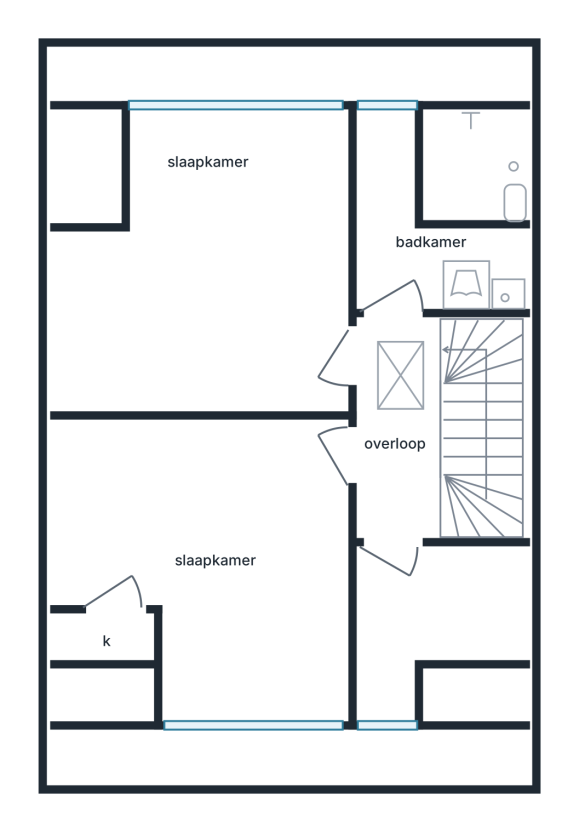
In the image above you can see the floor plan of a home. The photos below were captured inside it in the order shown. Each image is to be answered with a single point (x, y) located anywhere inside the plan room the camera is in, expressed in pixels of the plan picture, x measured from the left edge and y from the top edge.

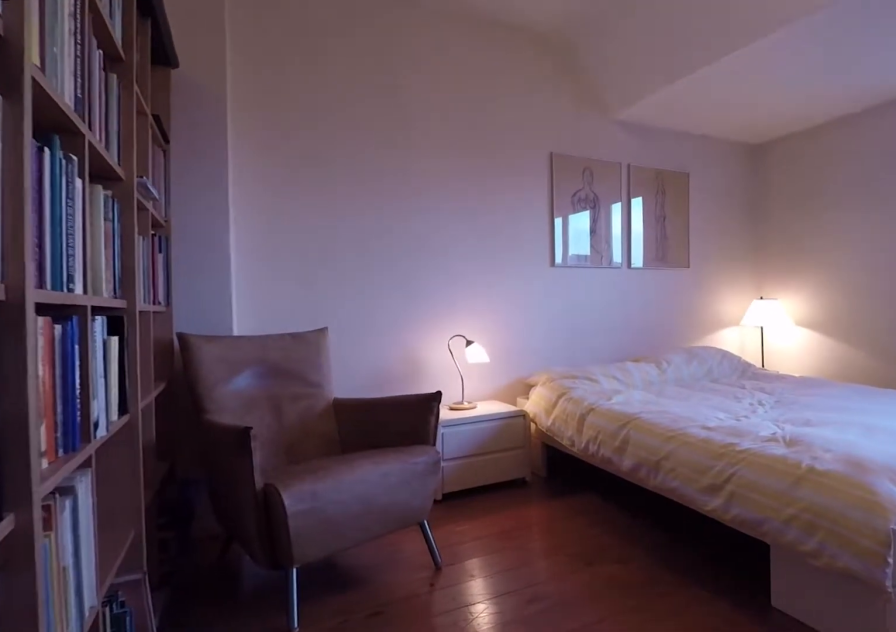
(204, 273)
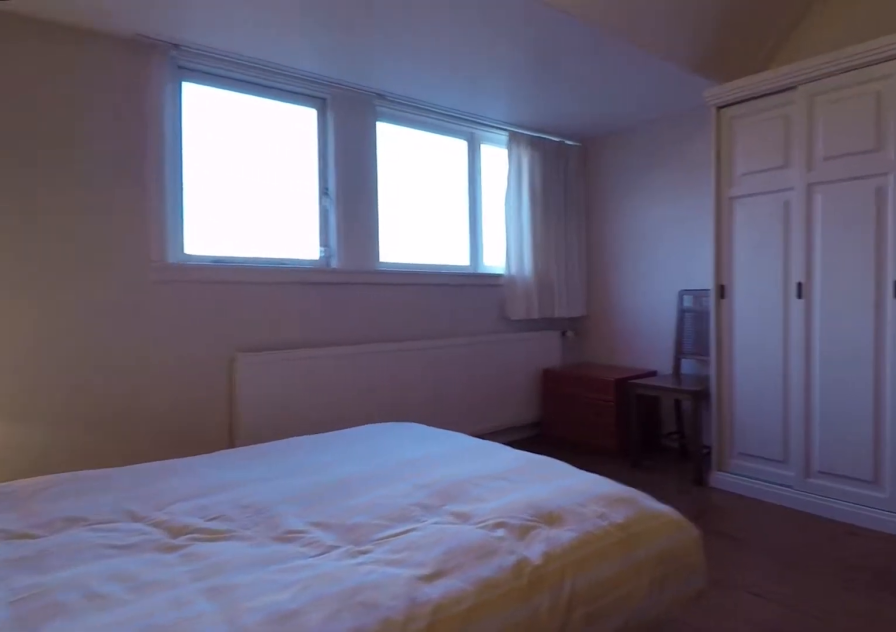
(204, 273)
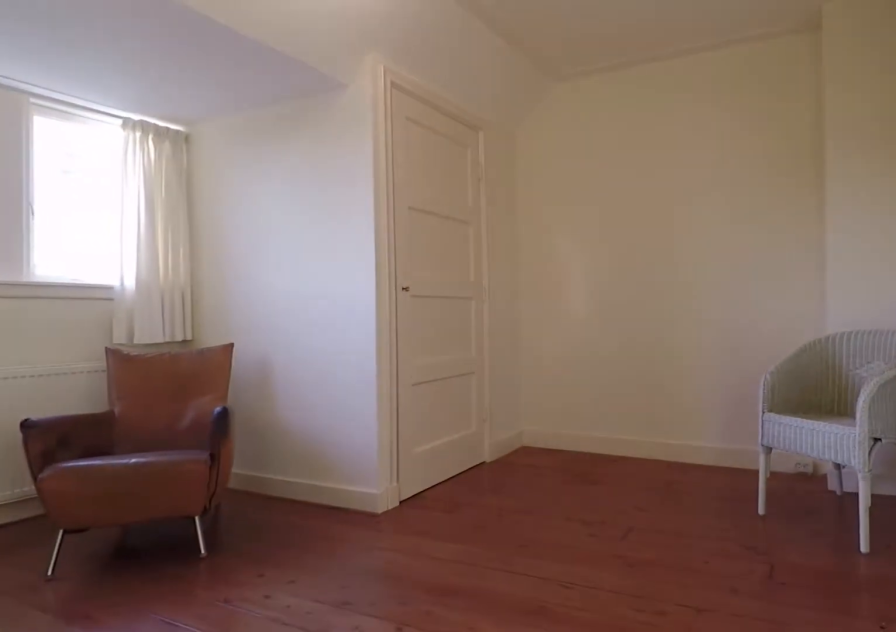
(223, 563)
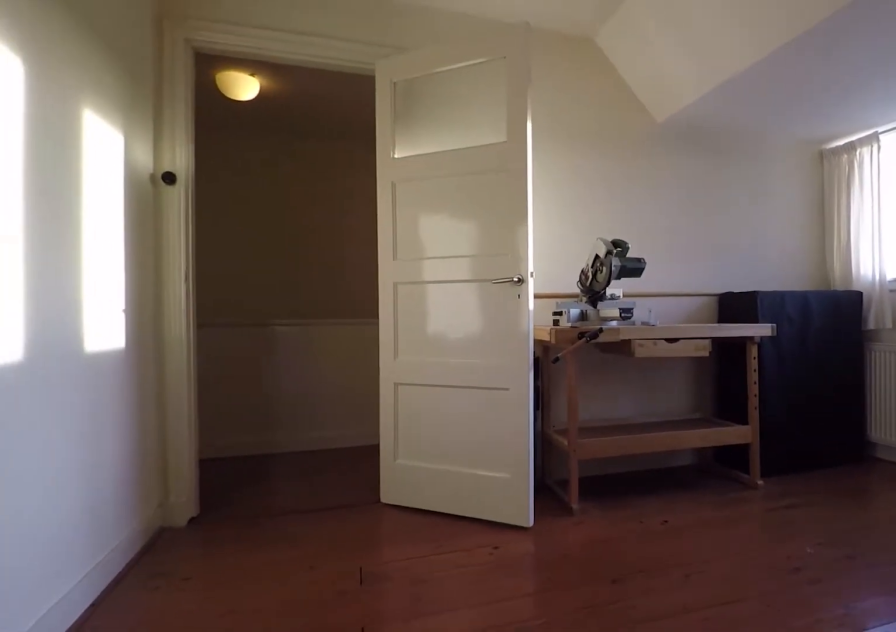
(223, 563)
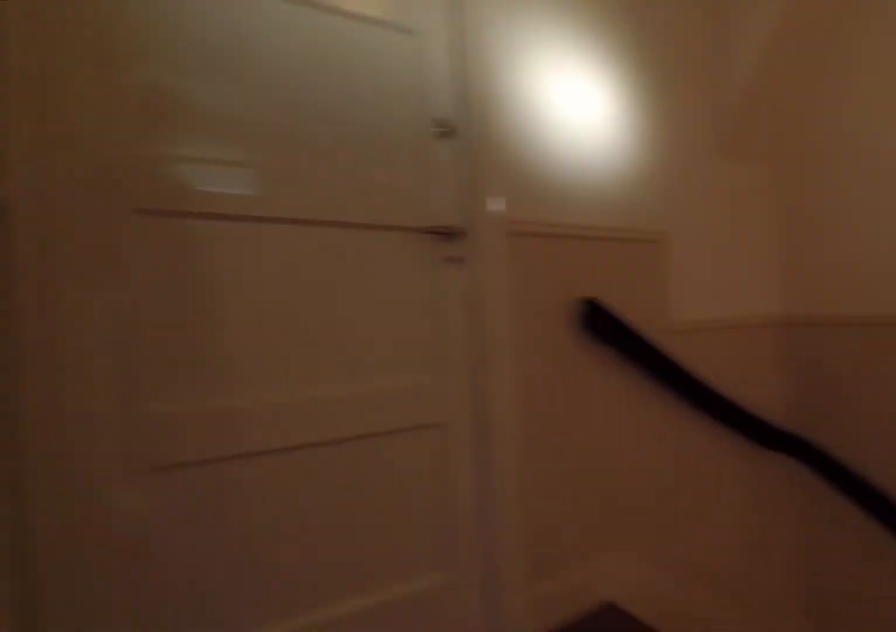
(398, 430)
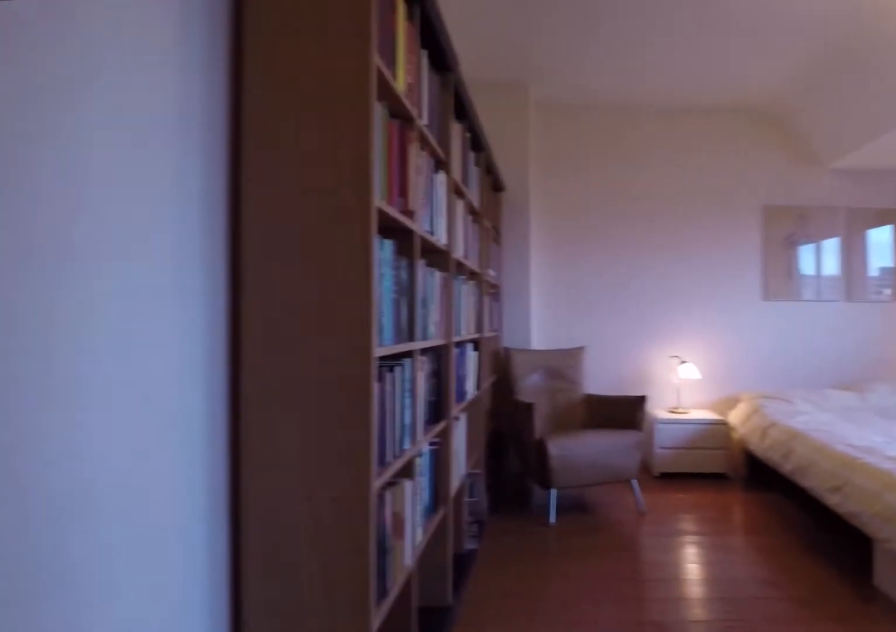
(203, 273)
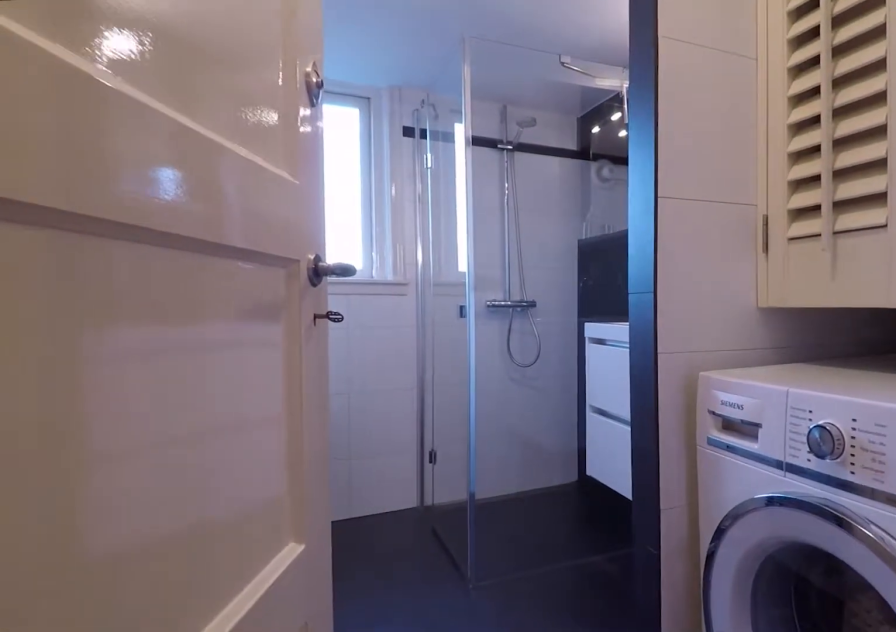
(422, 236)
